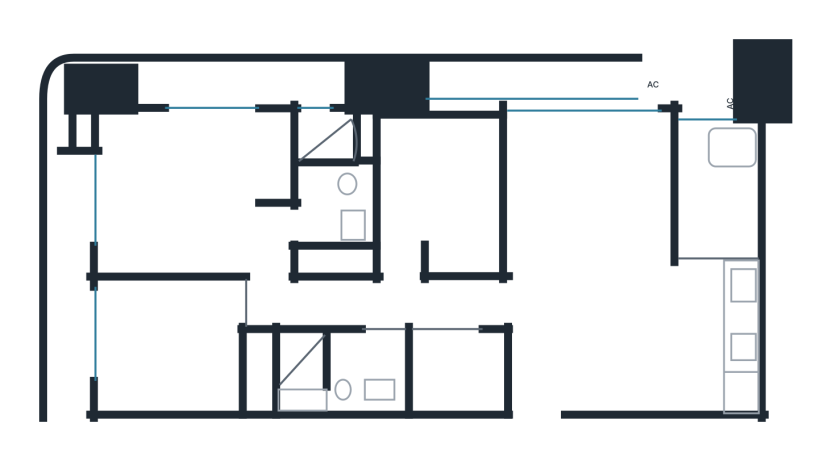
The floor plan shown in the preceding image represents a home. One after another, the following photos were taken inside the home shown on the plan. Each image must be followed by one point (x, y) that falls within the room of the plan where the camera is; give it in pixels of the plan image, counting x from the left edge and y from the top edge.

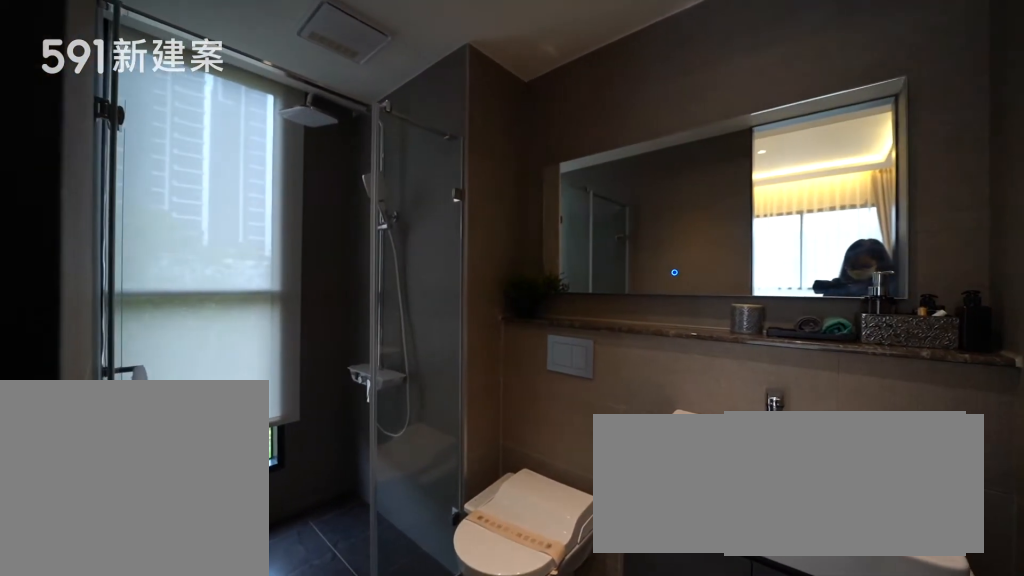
(341, 171)
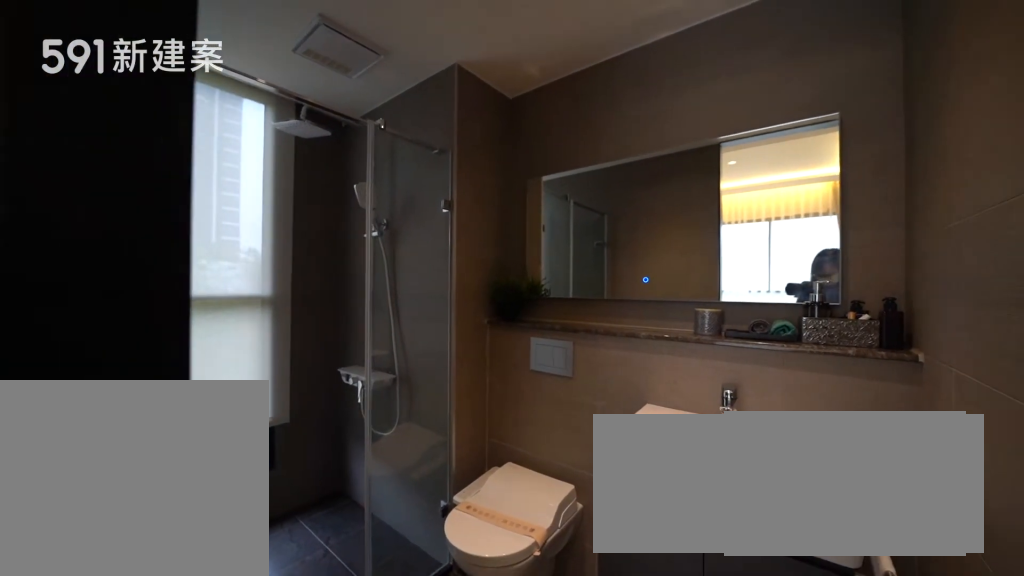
(341, 171)
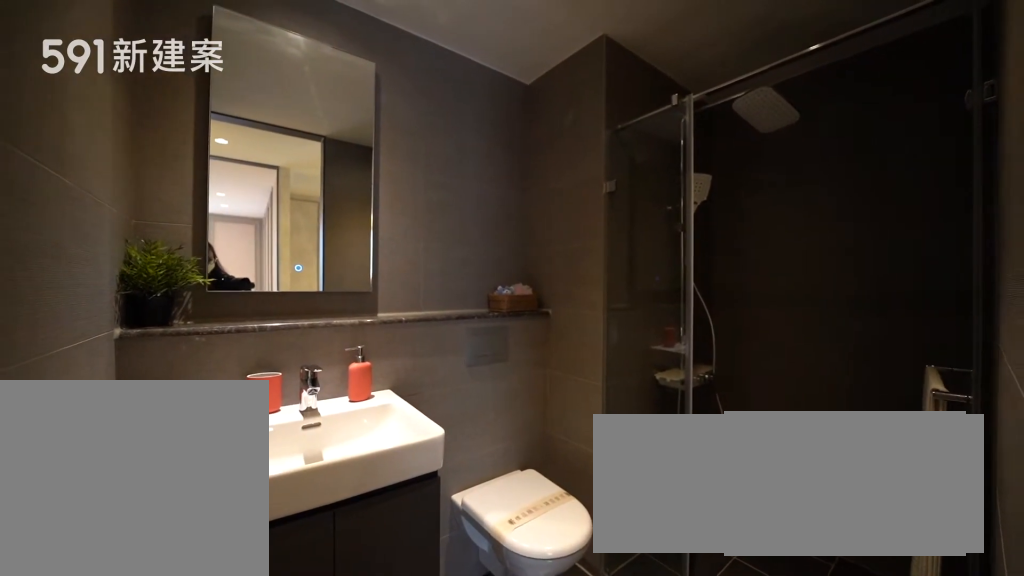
(335, 372)
